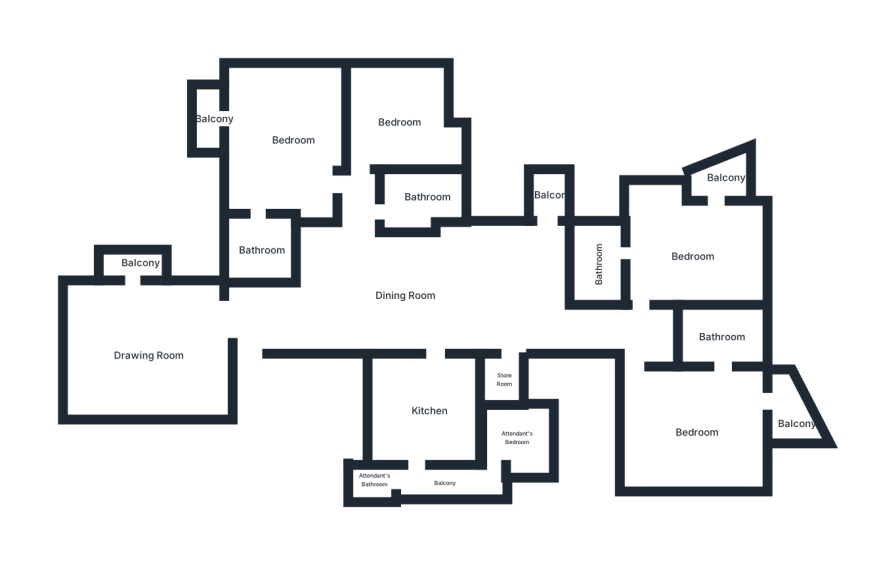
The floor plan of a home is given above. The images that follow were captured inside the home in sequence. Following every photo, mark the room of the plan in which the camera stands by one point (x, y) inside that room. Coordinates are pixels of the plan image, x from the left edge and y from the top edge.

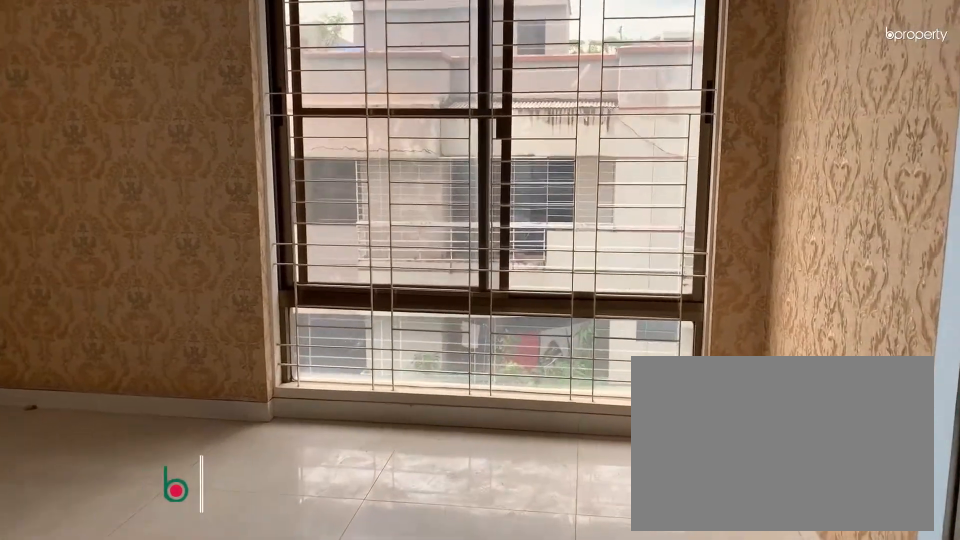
(145, 361)
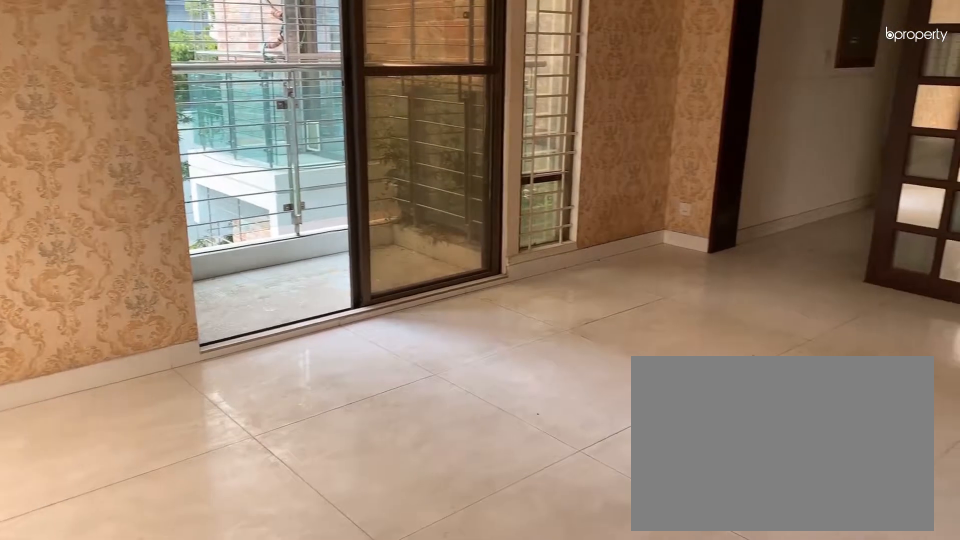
(145, 361)
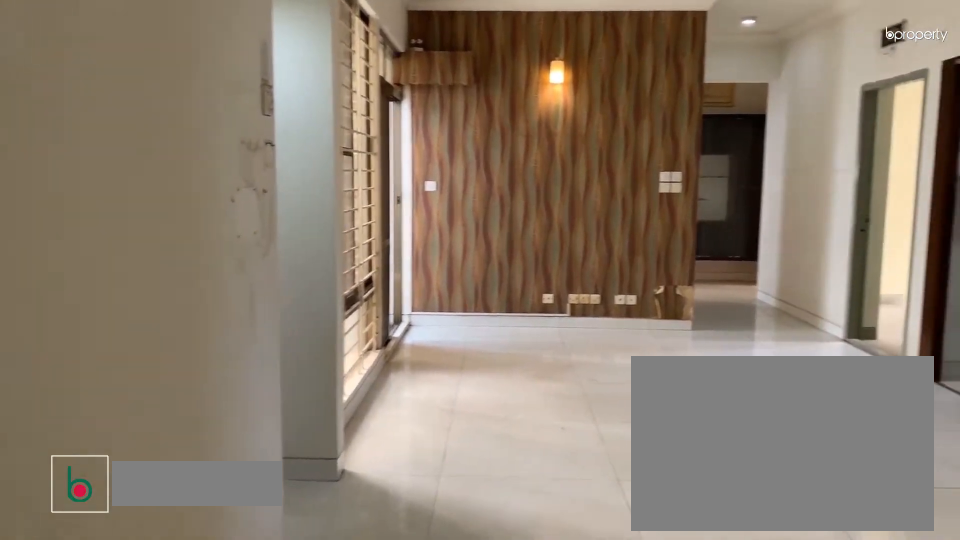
(405, 296)
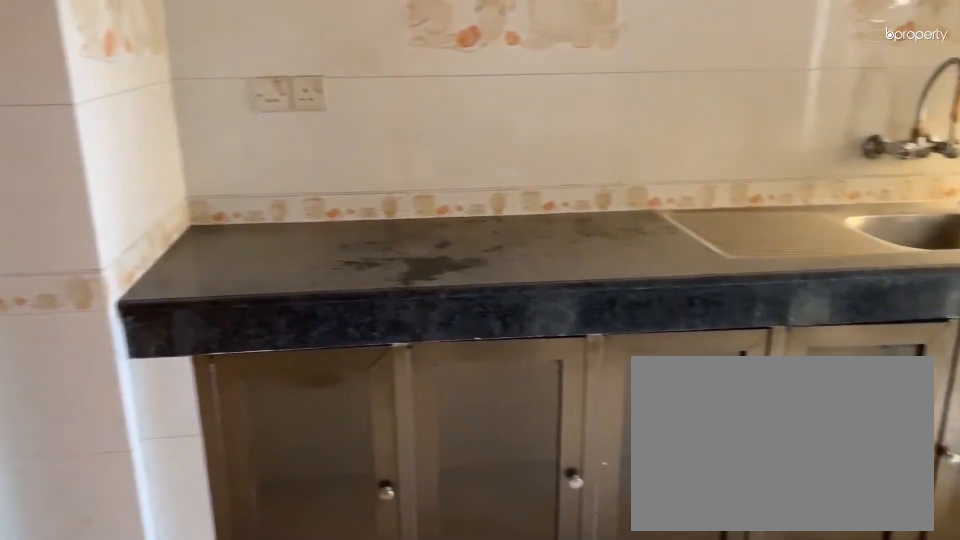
(432, 410)
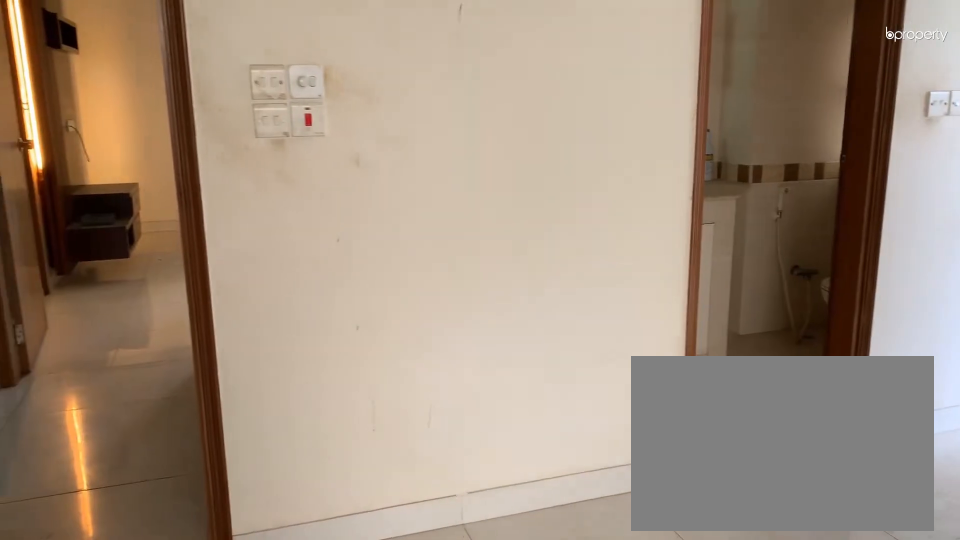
(694, 432)
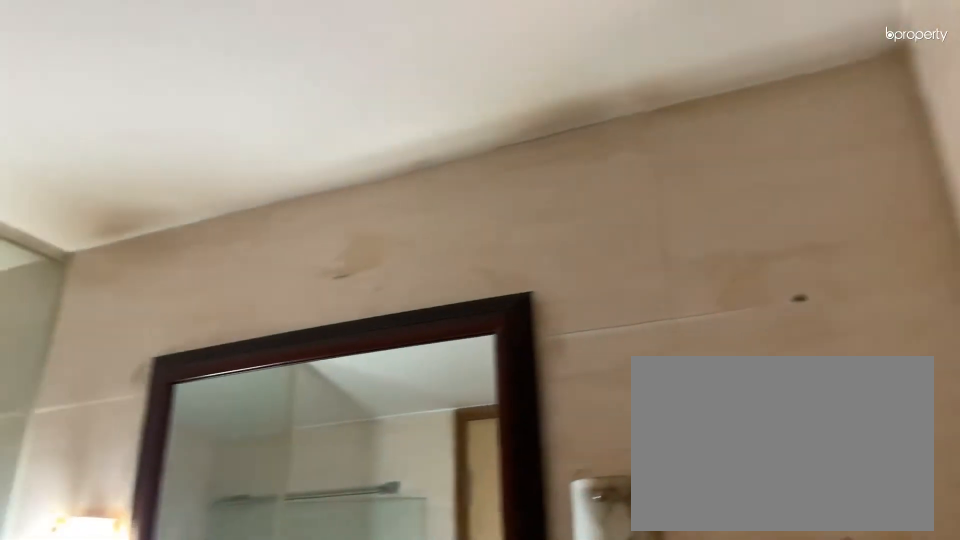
(723, 339)
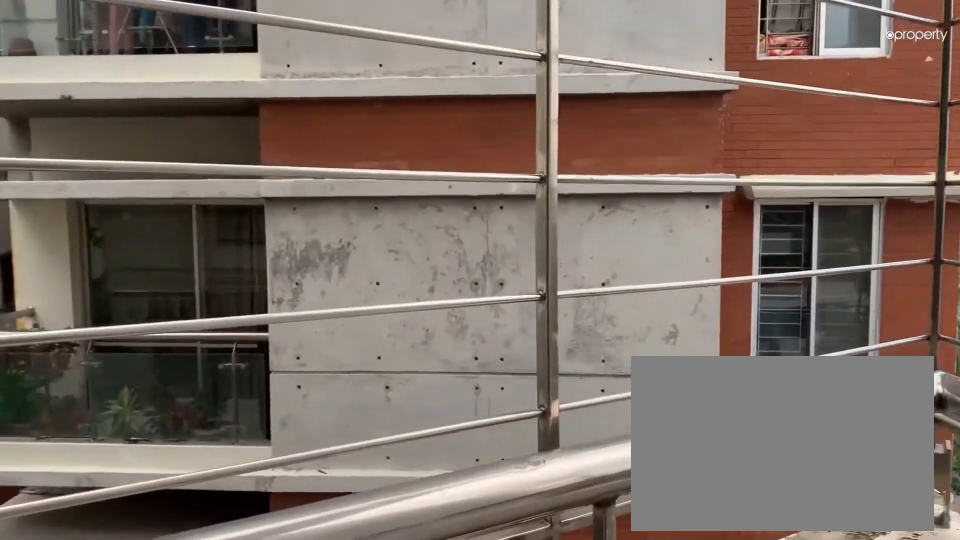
(795, 422)
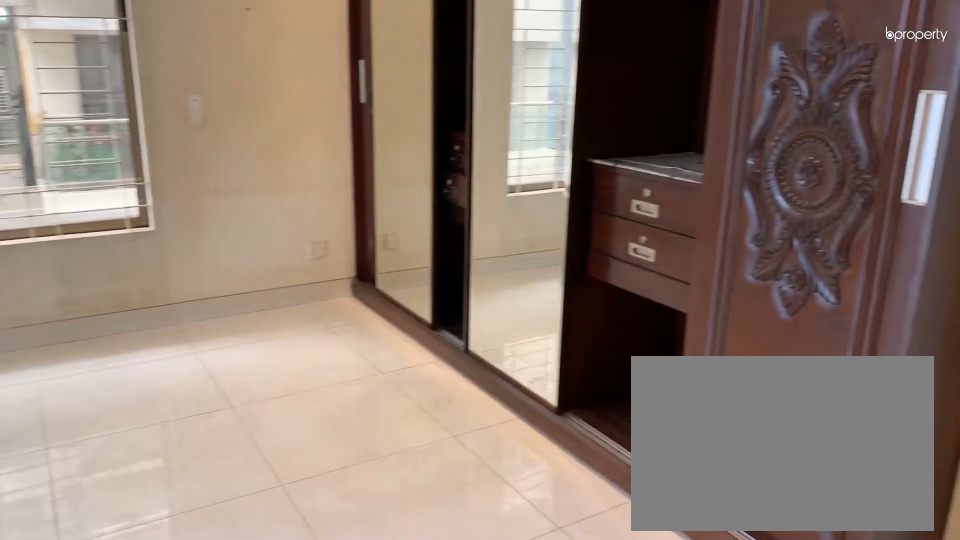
(694, 250)
